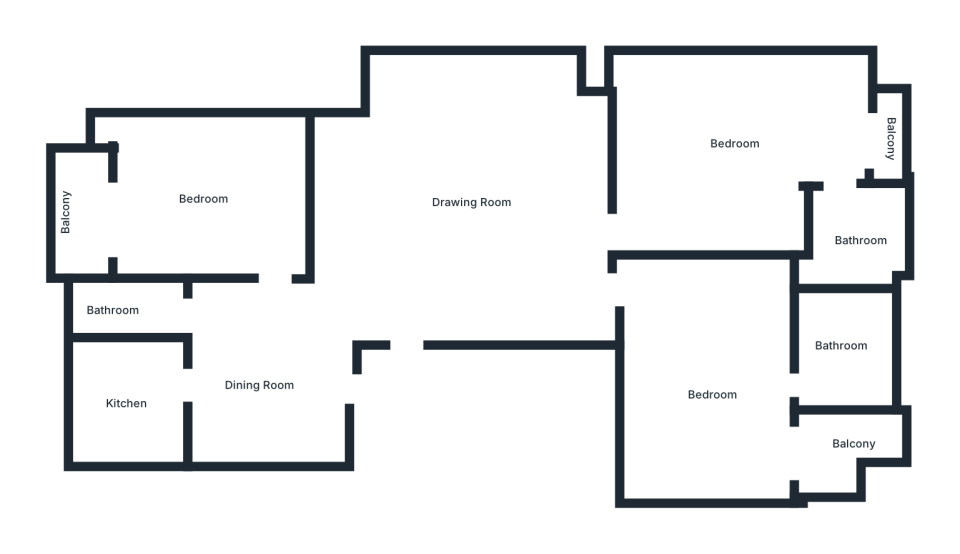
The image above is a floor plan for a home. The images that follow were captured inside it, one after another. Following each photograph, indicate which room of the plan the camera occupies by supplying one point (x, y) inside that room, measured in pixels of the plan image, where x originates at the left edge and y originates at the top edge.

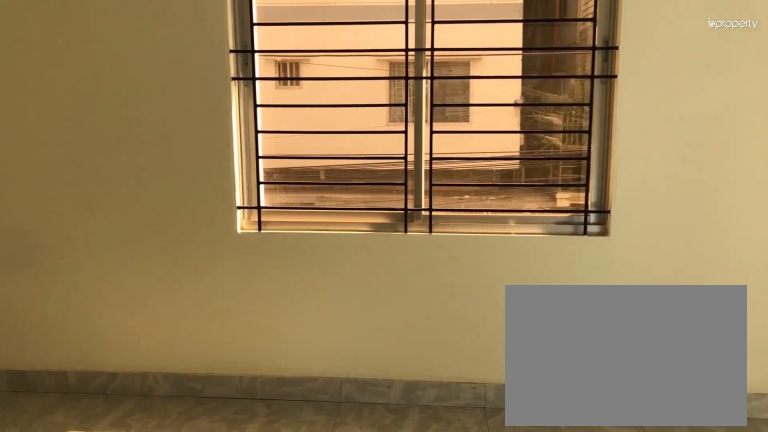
(731, 145)
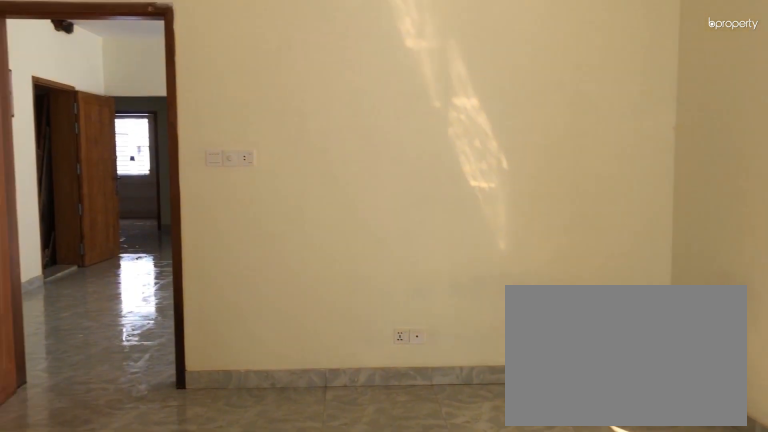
(731, 145)
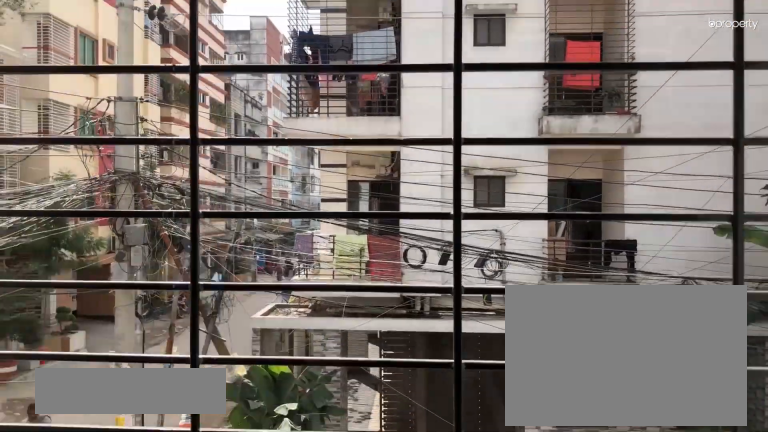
(887, 136)
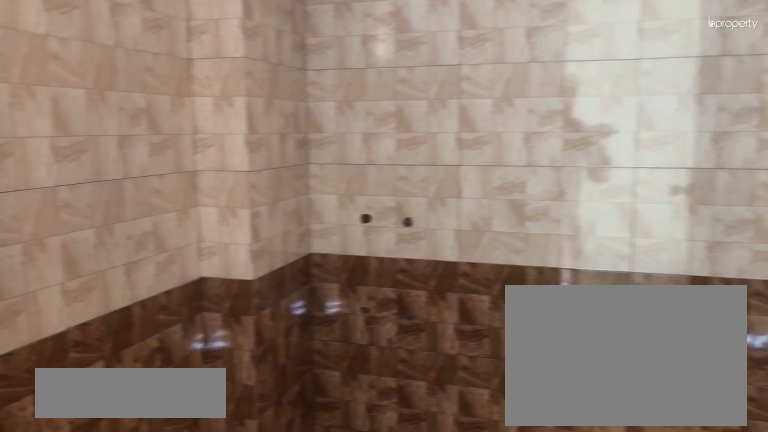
(860, 238)
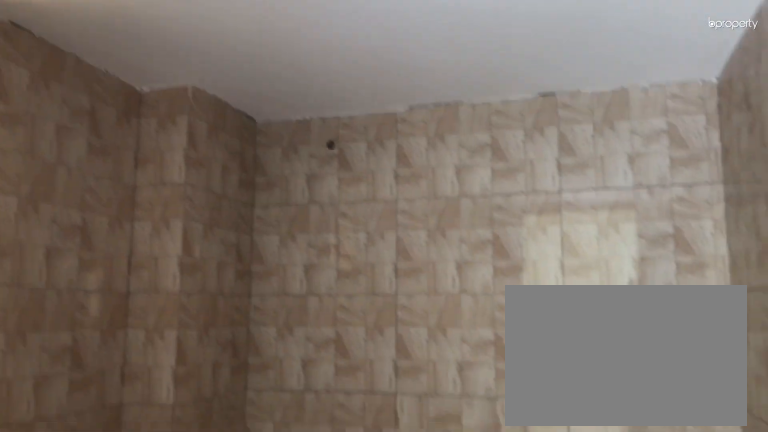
(860, 238)
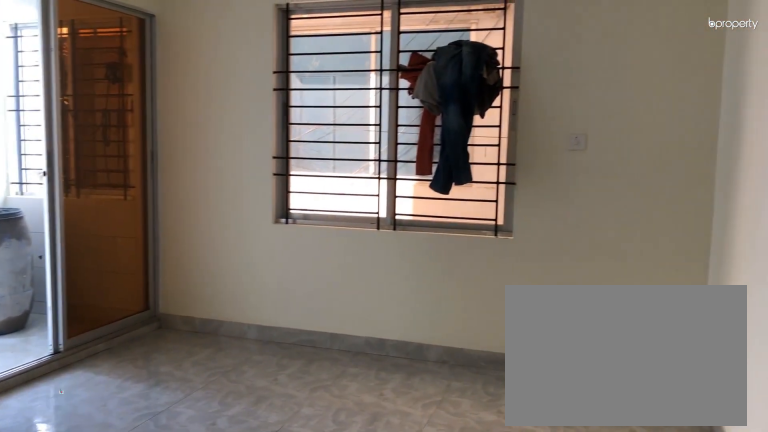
(709, 379)
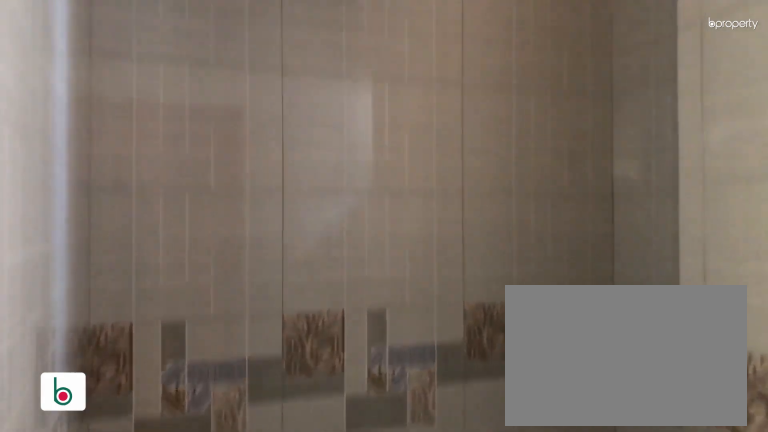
(838, 342)
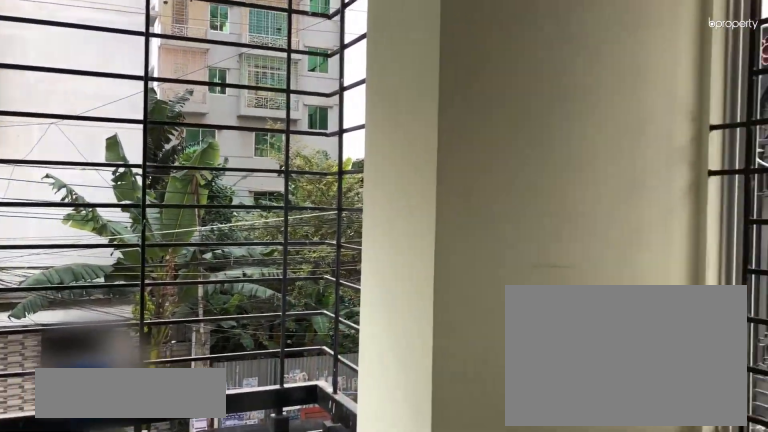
(825, 447)
